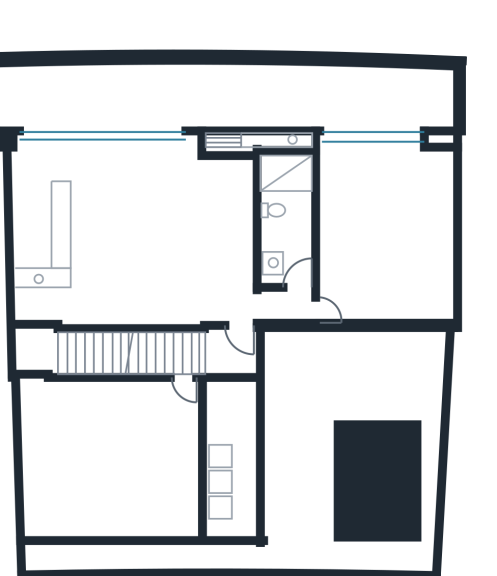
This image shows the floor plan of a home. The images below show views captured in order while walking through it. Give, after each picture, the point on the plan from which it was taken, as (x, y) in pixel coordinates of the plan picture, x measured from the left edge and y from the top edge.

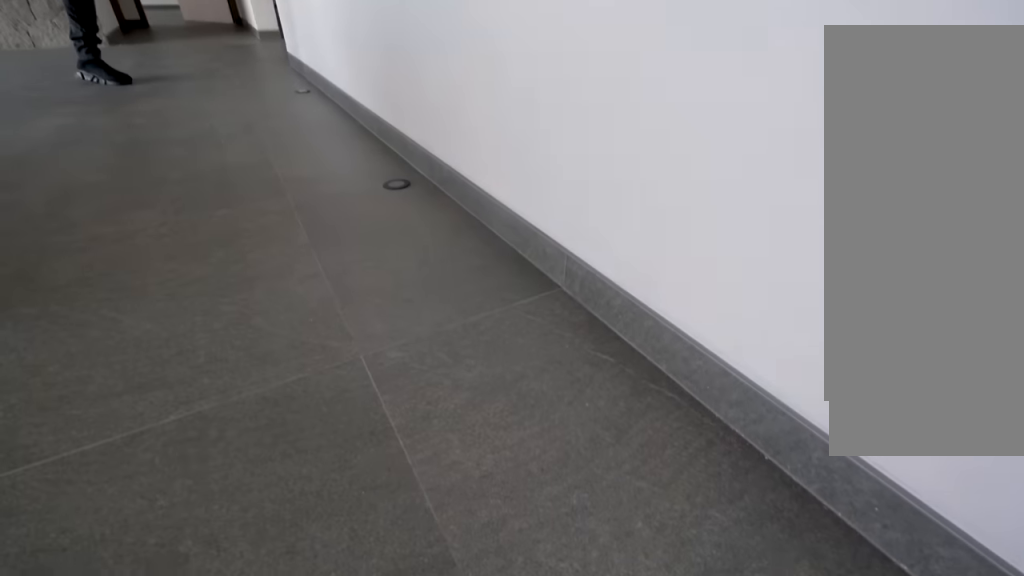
(129, 297)
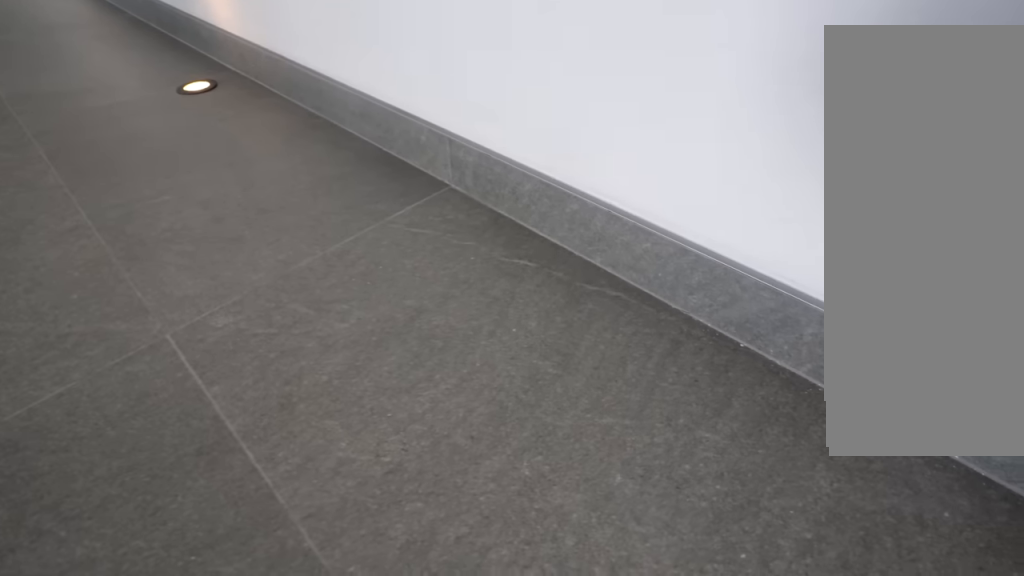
(138, 308)
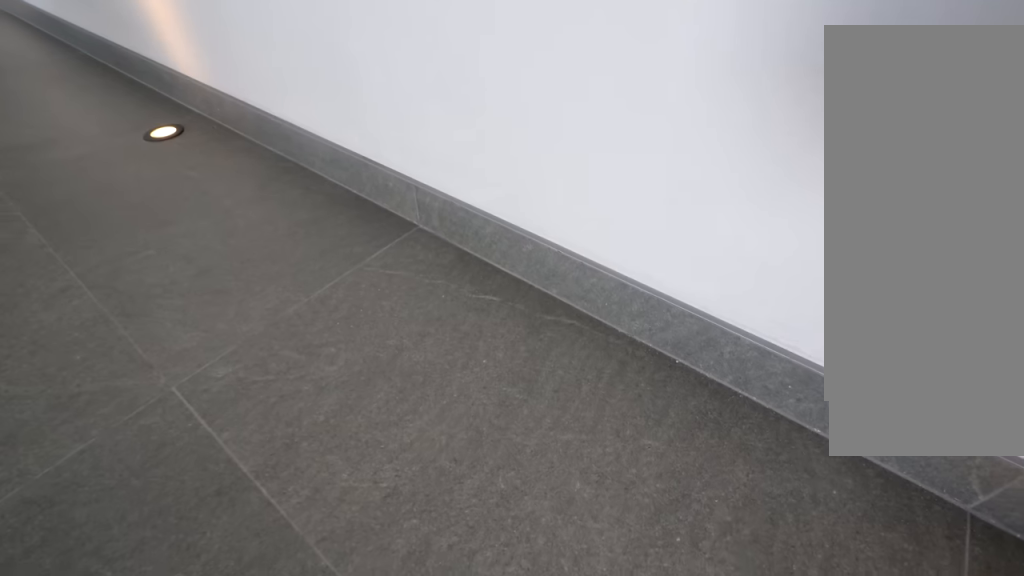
(138, 309)
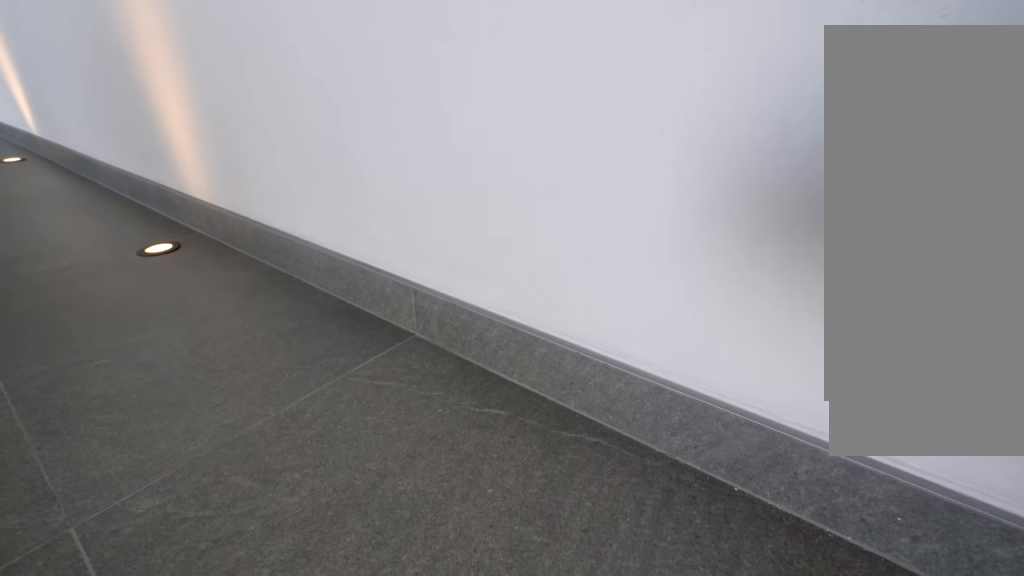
(131, 310)
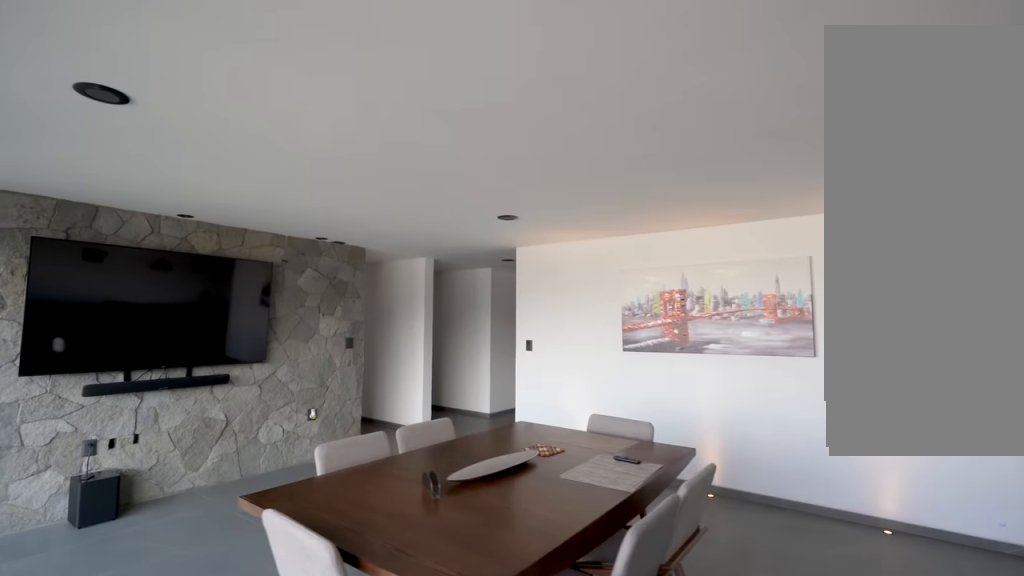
(109, 161)
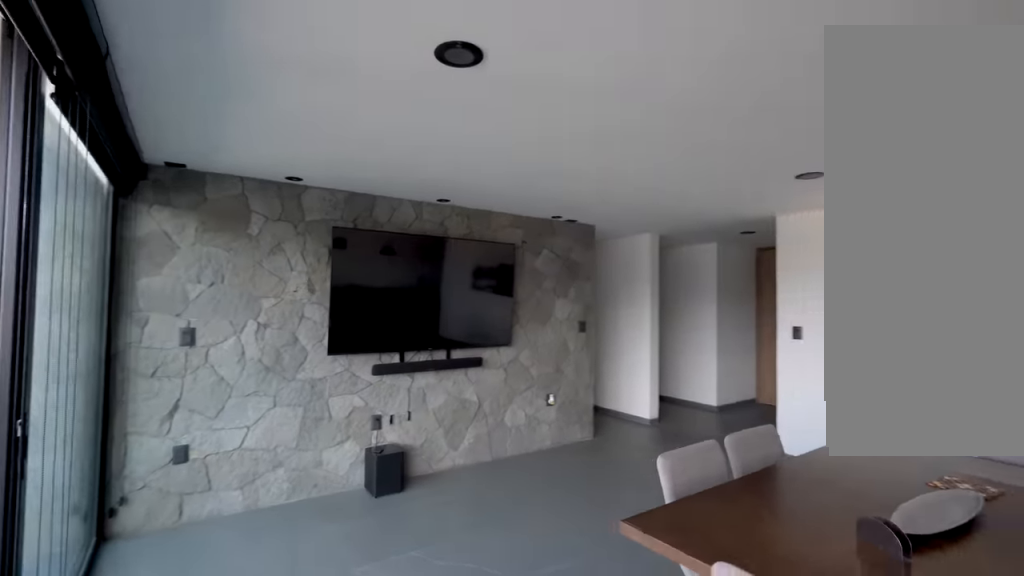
(107, 216)
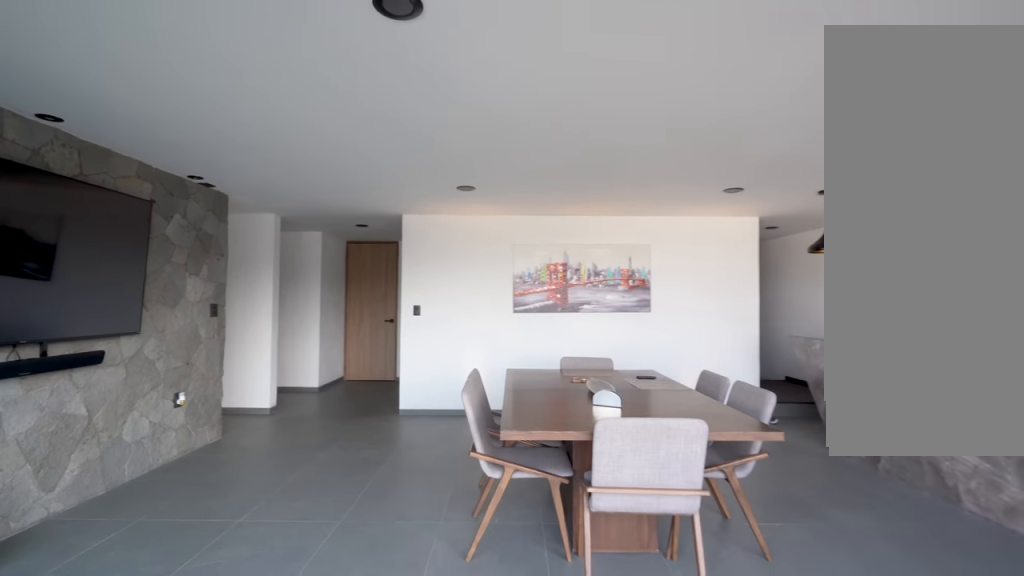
(133, 187)
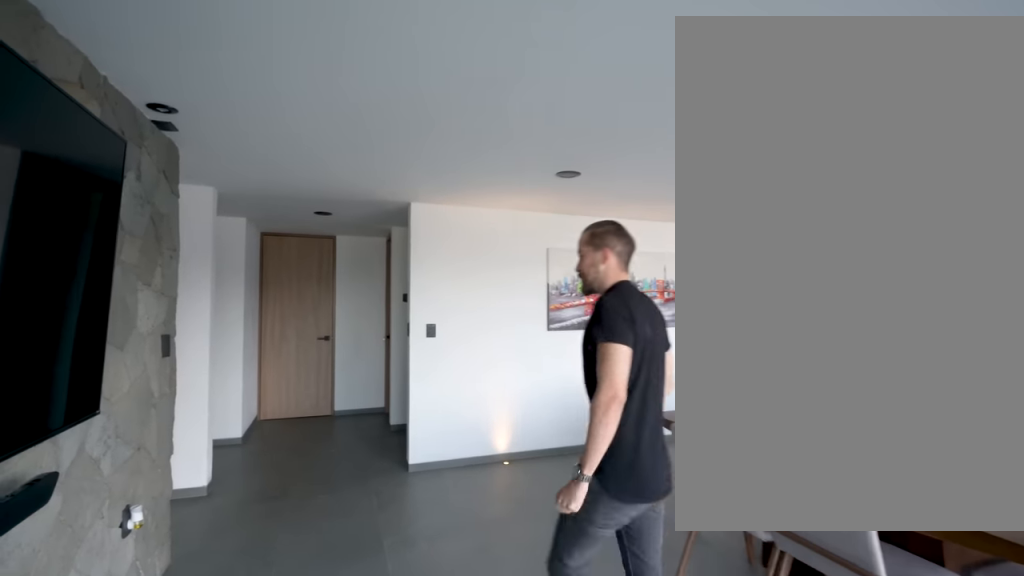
(175, 193)
